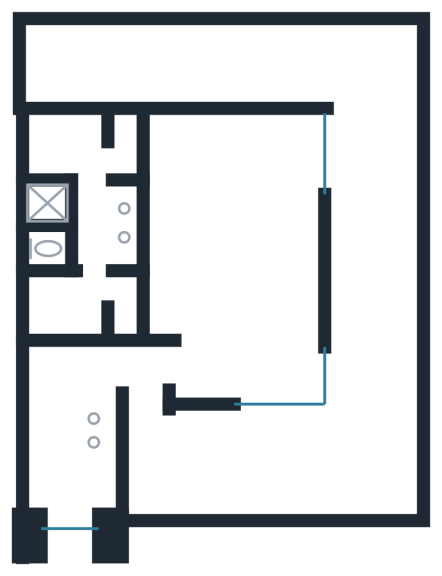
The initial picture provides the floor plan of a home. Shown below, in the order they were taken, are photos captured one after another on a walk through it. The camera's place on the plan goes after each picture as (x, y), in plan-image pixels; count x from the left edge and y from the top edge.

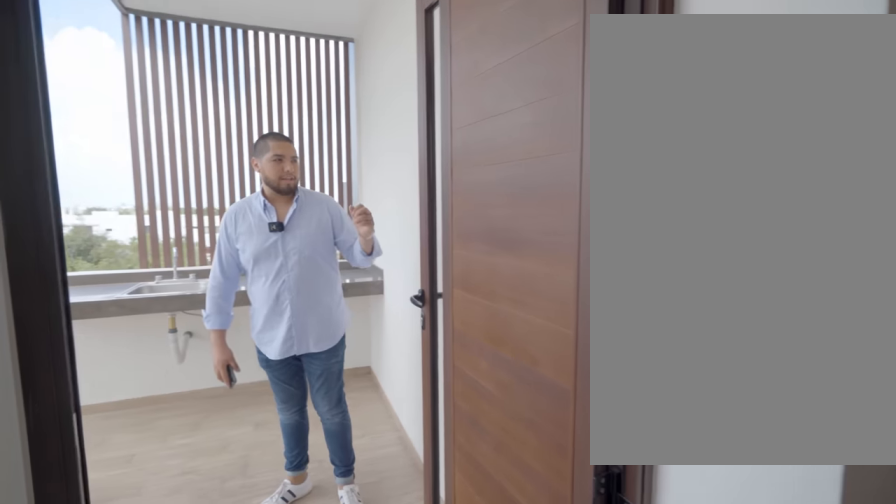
(147, 428)
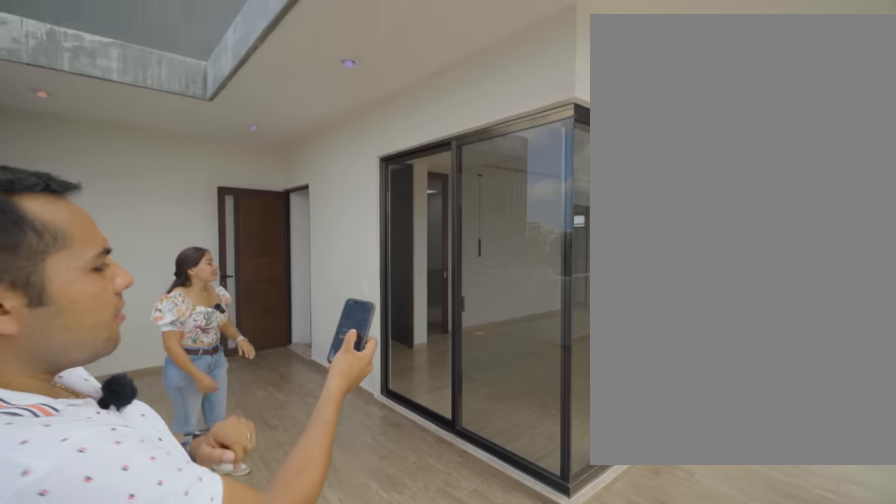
(355, 444)
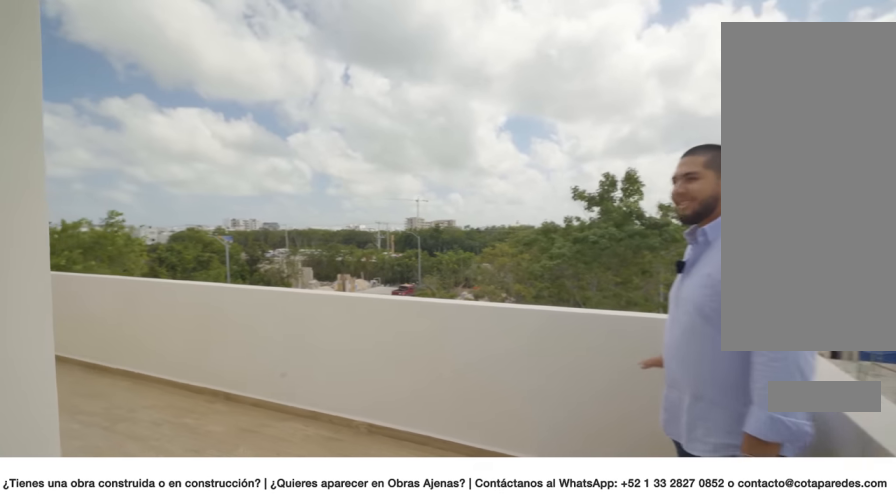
(371, 71)
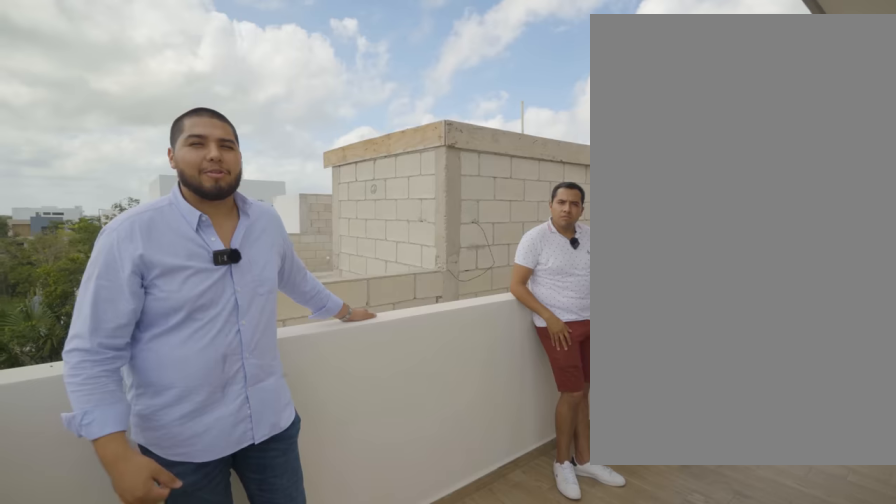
(342, 64)
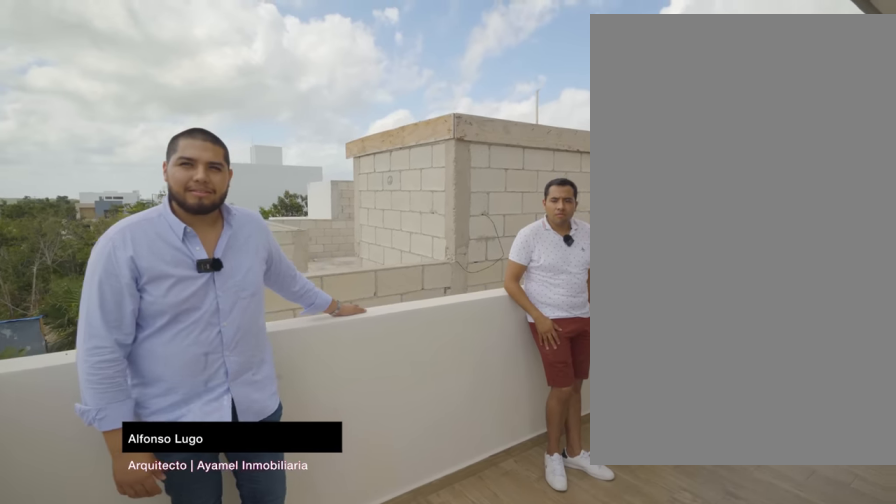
(343, 64)
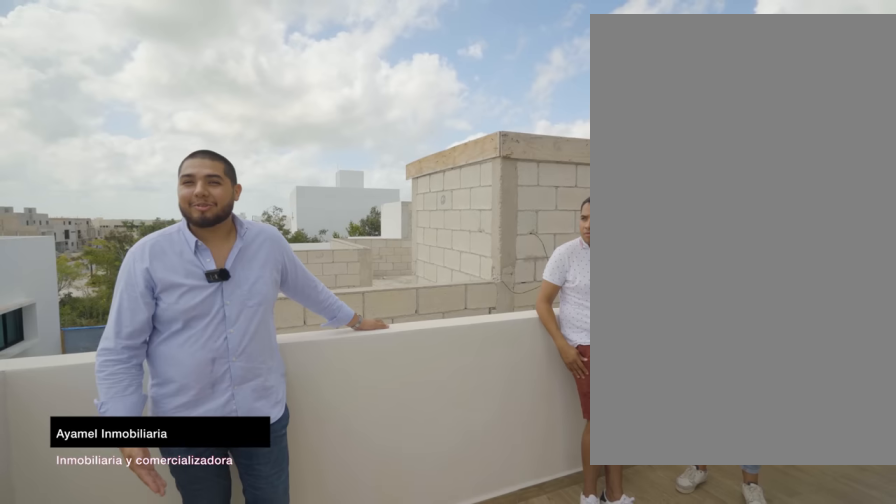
(342, 64)
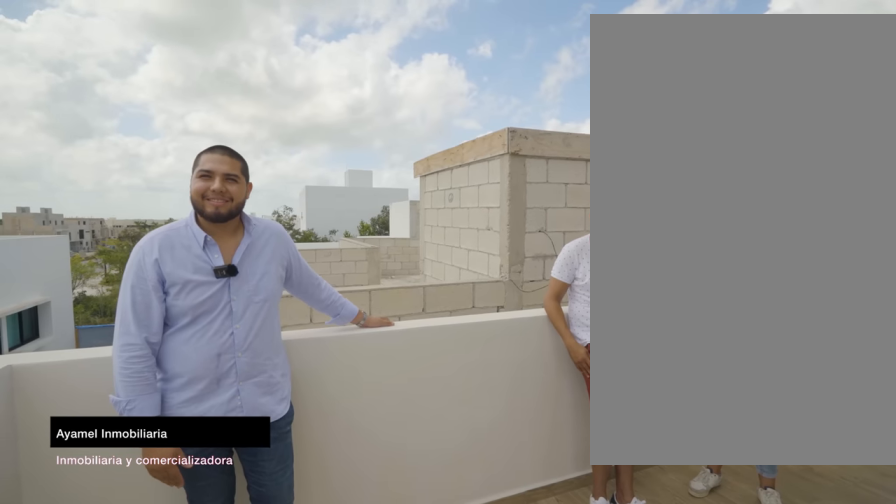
(342, 64)
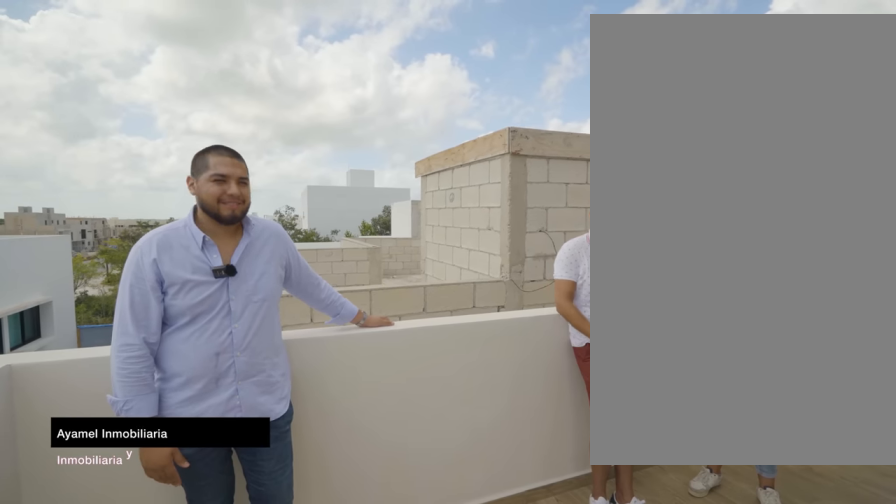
(342, 64)
